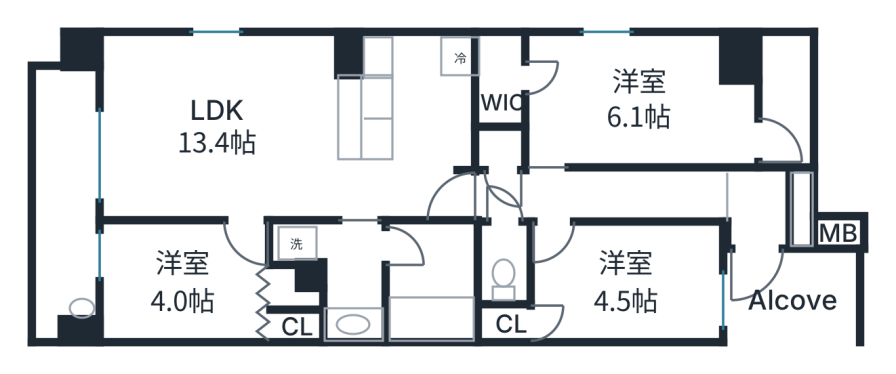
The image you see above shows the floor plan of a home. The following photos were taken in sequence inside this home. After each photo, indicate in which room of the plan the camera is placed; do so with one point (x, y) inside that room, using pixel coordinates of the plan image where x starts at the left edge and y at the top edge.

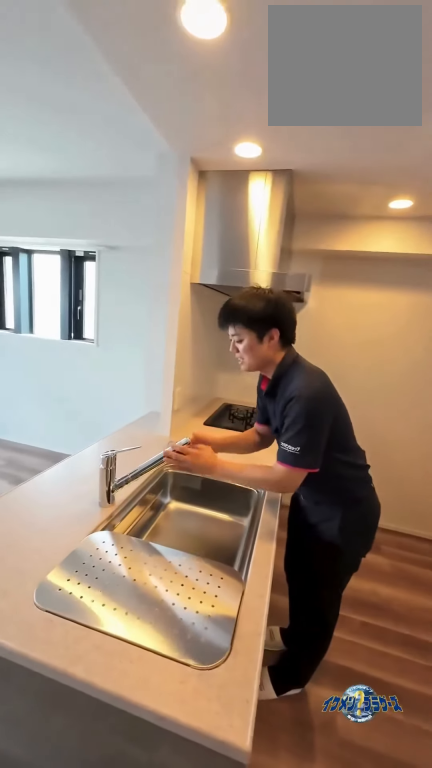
(405, 103)
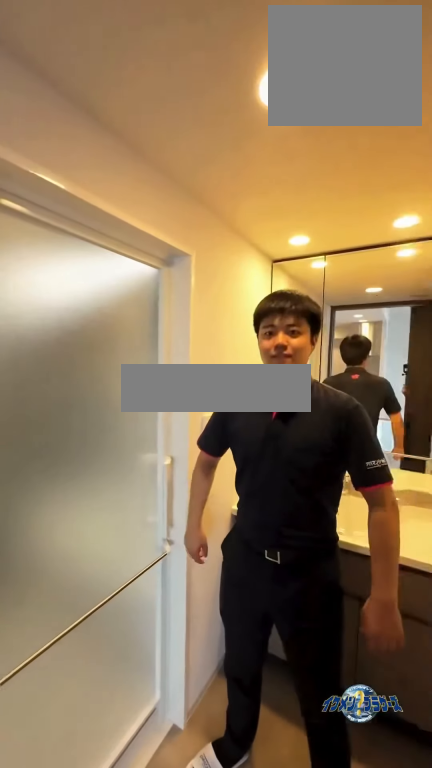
(334, 271)
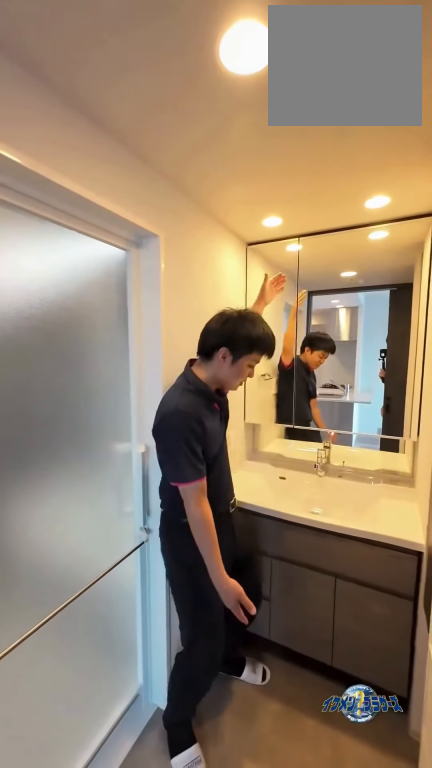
(334, 271)
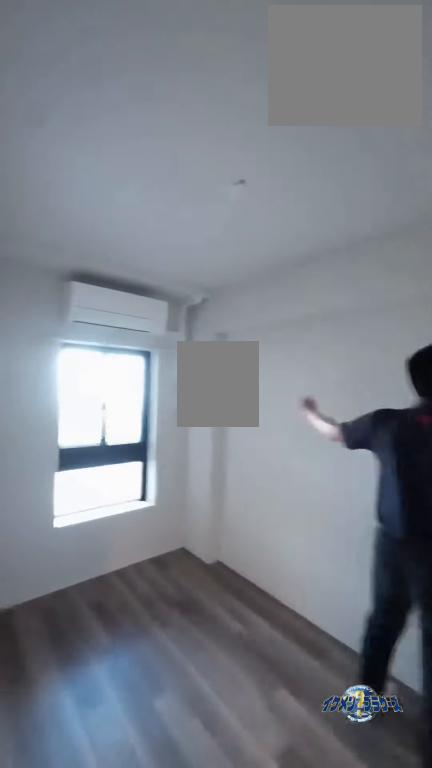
(624, 279)
